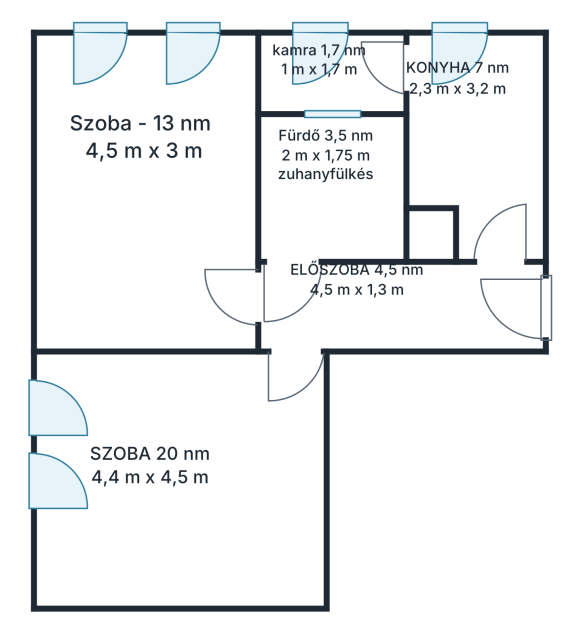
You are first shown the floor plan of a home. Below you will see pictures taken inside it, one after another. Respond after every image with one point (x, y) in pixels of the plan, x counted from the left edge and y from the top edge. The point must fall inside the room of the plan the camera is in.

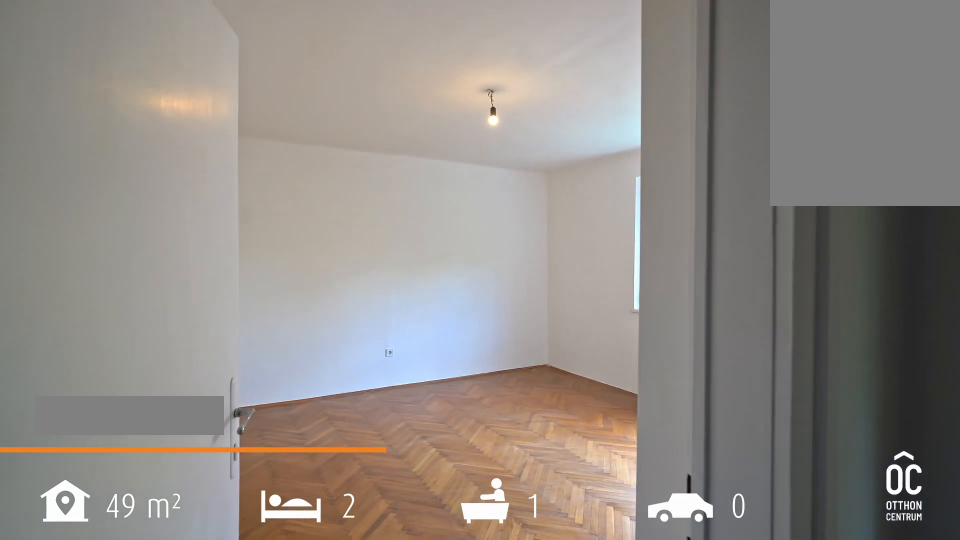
(185, 484)
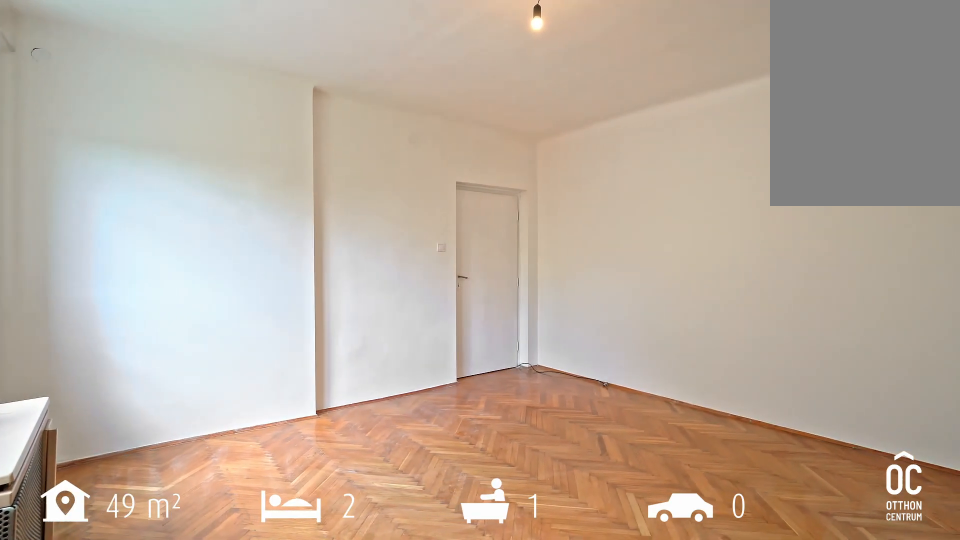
(185, 484)
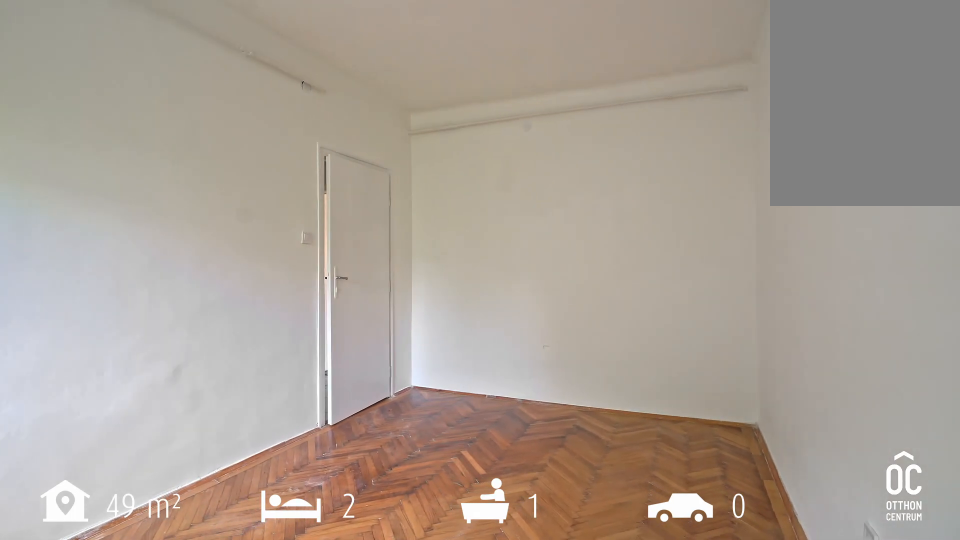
(146, 216)
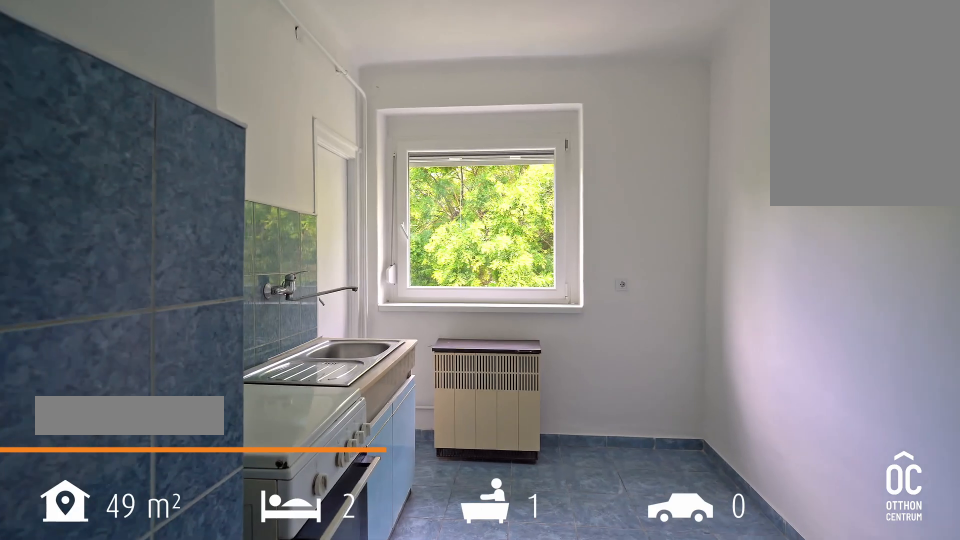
(466, 141)
